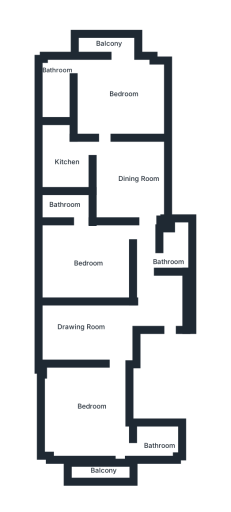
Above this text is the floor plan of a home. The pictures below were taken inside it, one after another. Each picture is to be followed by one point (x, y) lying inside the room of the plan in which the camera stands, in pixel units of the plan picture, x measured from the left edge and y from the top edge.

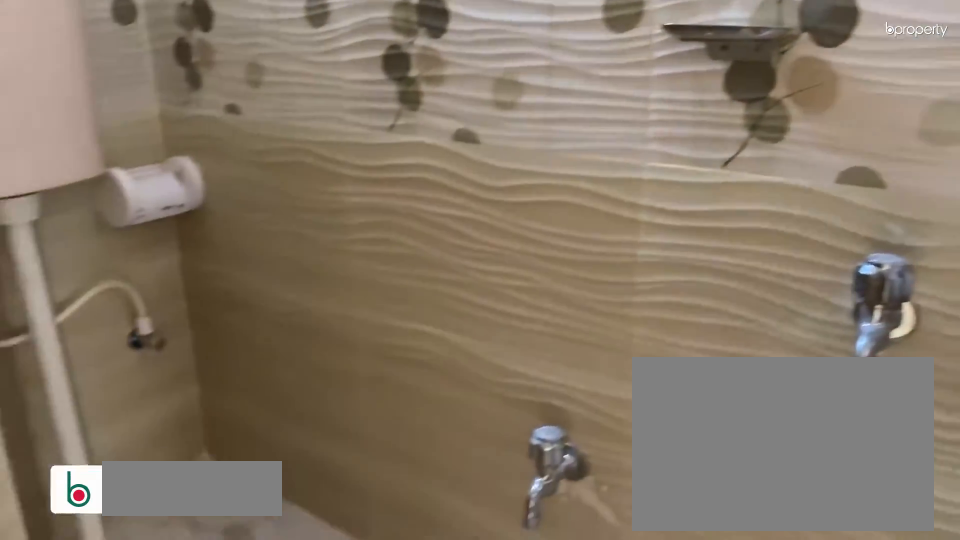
(178, 245)
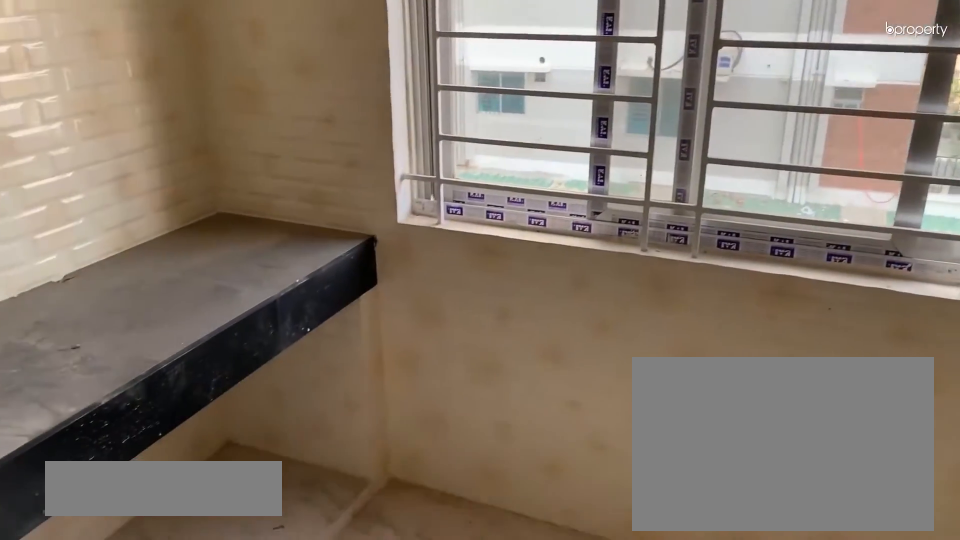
(70, 153)
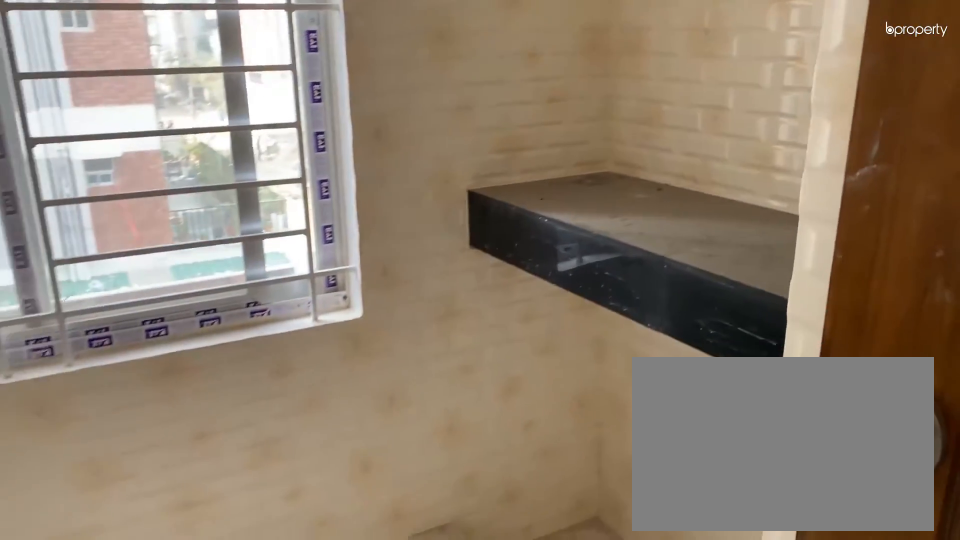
(70, 153)
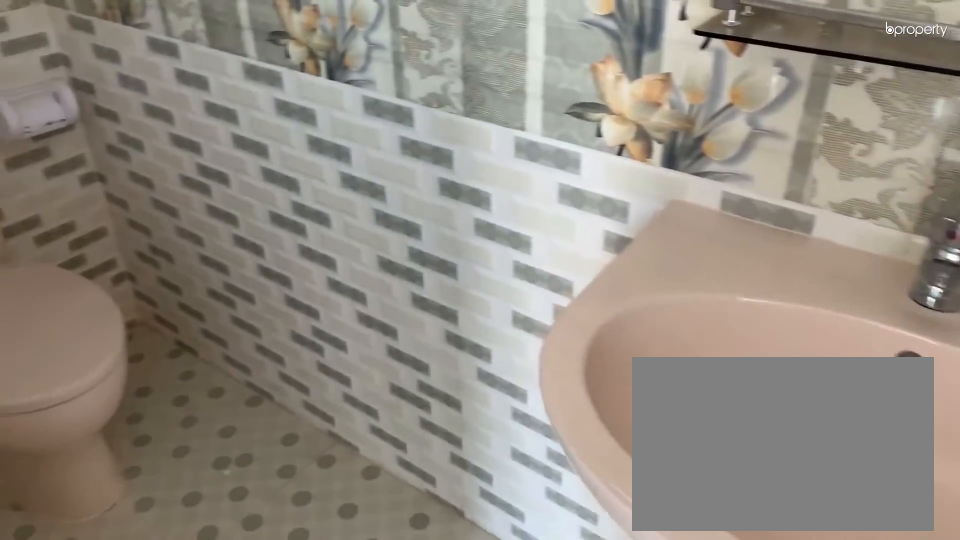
(53, 92)
